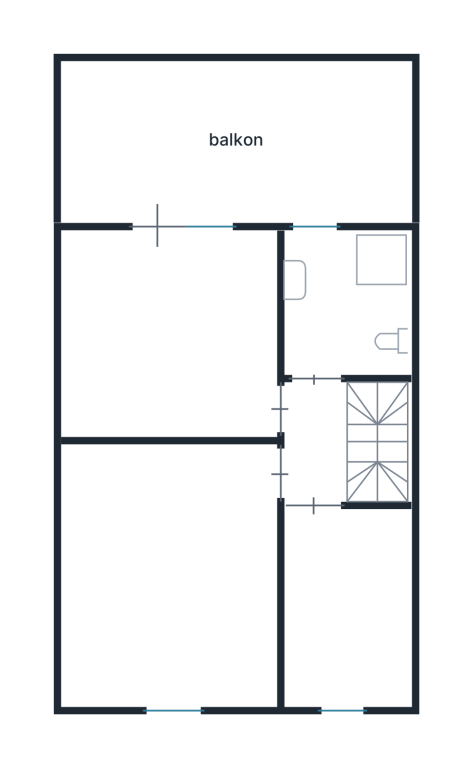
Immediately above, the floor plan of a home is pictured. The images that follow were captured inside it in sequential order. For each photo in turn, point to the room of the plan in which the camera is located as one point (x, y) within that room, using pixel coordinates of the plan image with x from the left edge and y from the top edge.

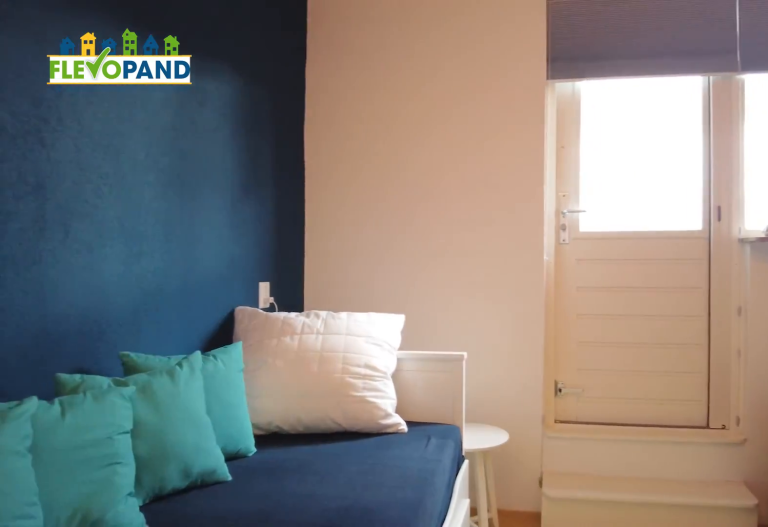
(82, 341)
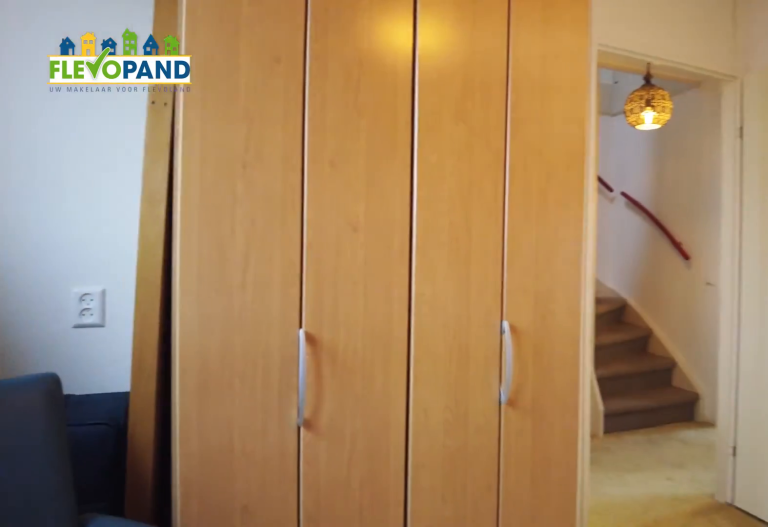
(82, 341)
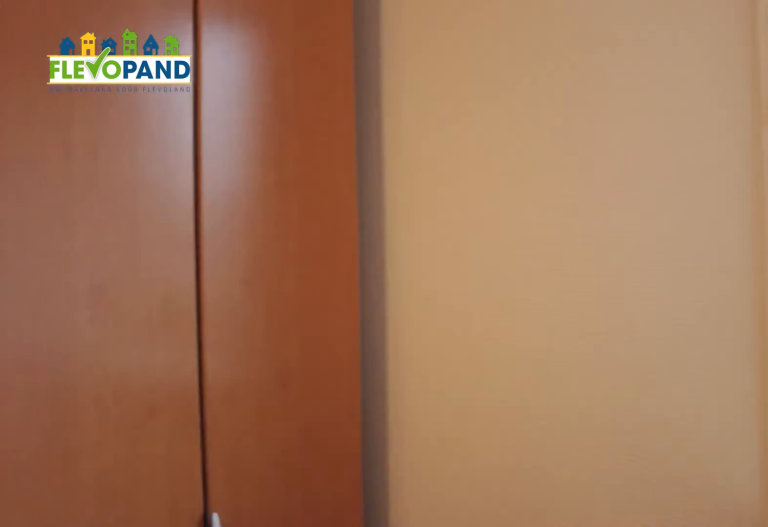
(346, 607)
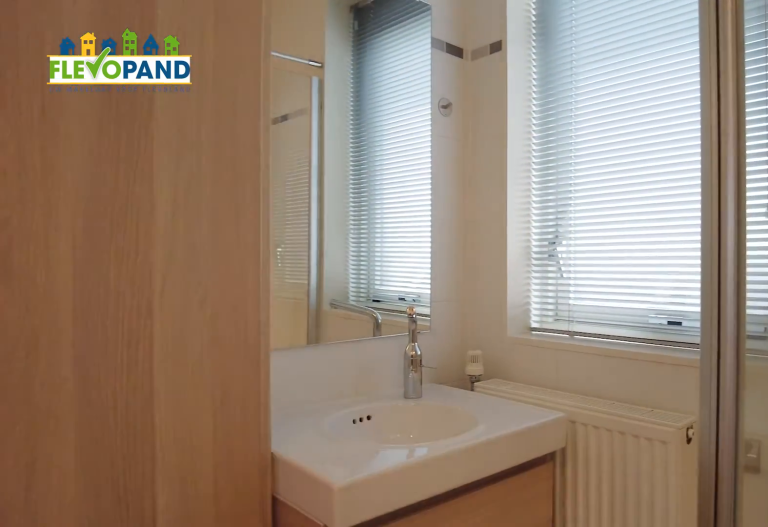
(381, 261)
